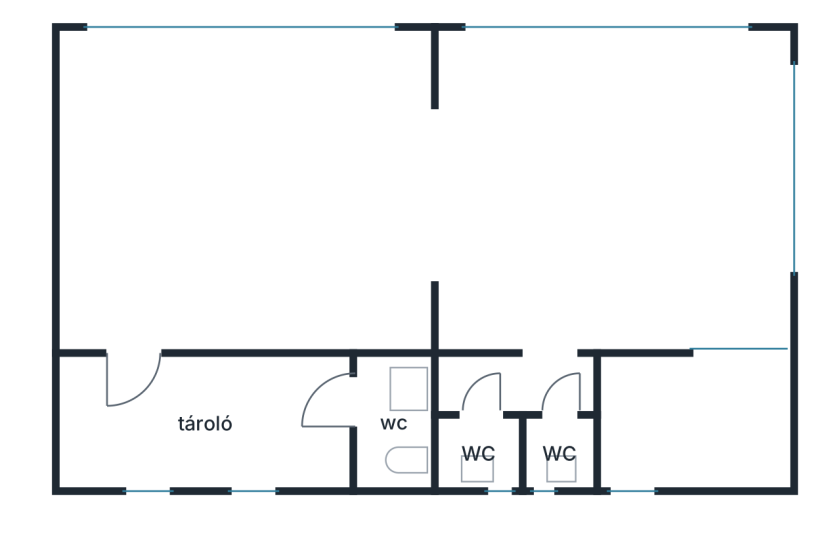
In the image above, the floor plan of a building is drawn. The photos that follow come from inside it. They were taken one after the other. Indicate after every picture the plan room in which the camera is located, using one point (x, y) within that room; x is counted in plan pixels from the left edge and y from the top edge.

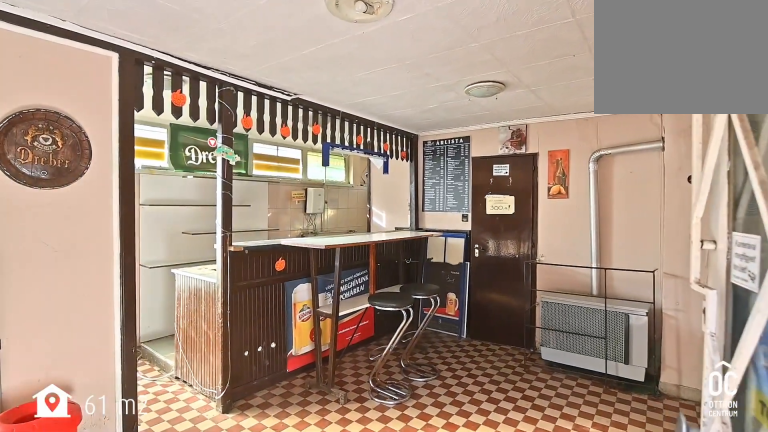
(533, 68)
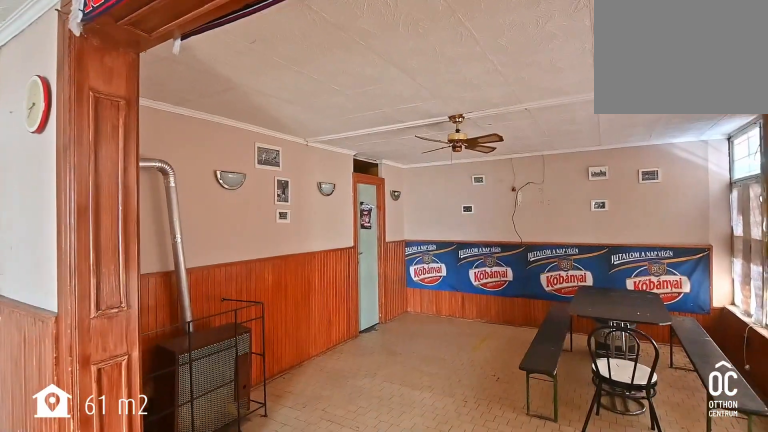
(251, 186)
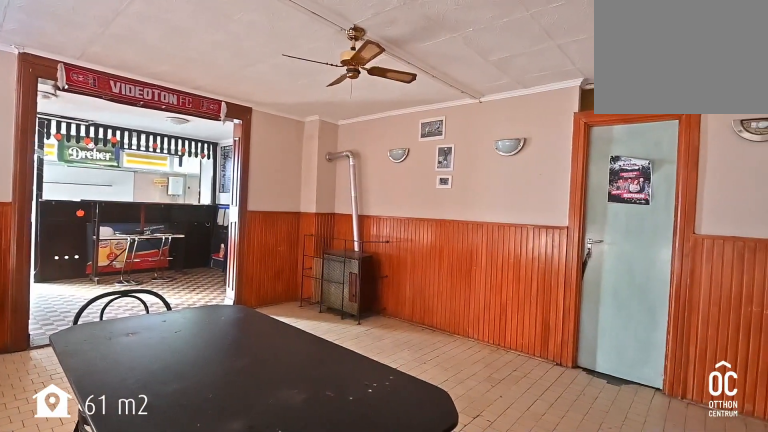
(251, 186)
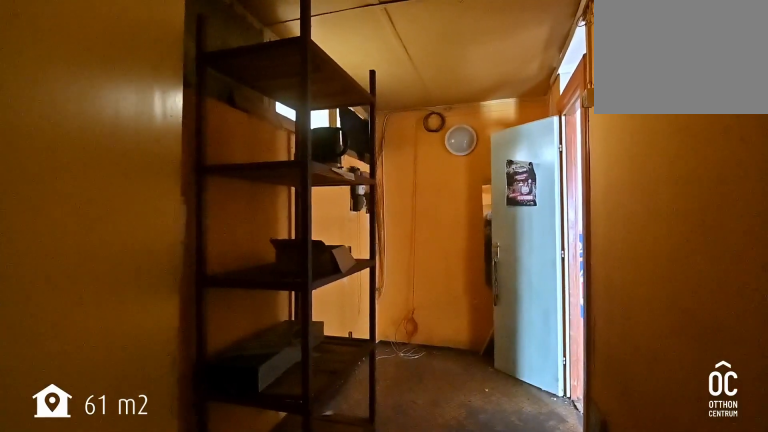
(225, 422)
